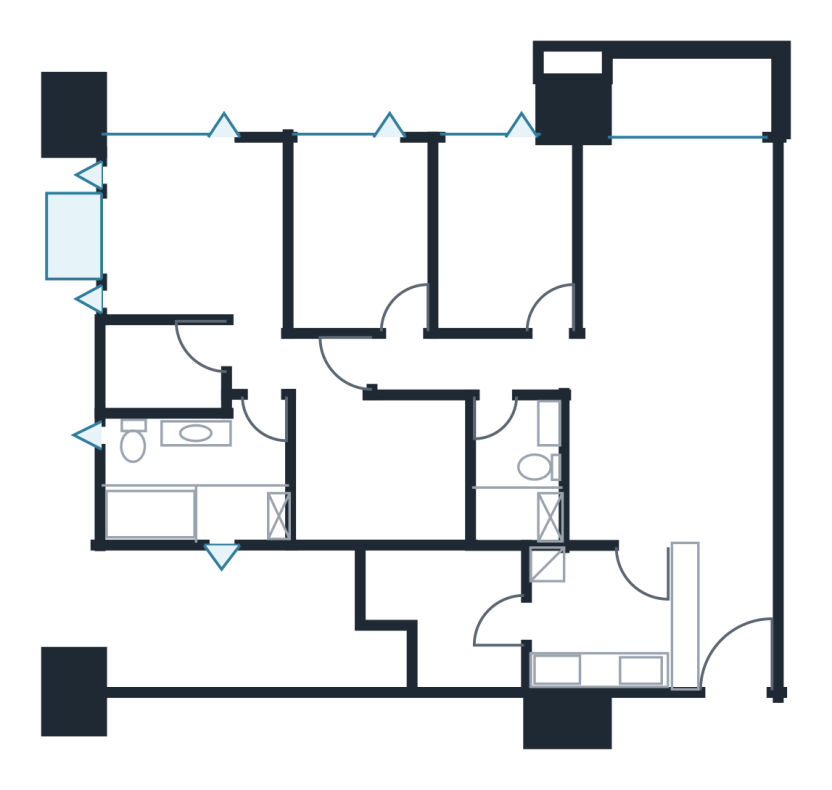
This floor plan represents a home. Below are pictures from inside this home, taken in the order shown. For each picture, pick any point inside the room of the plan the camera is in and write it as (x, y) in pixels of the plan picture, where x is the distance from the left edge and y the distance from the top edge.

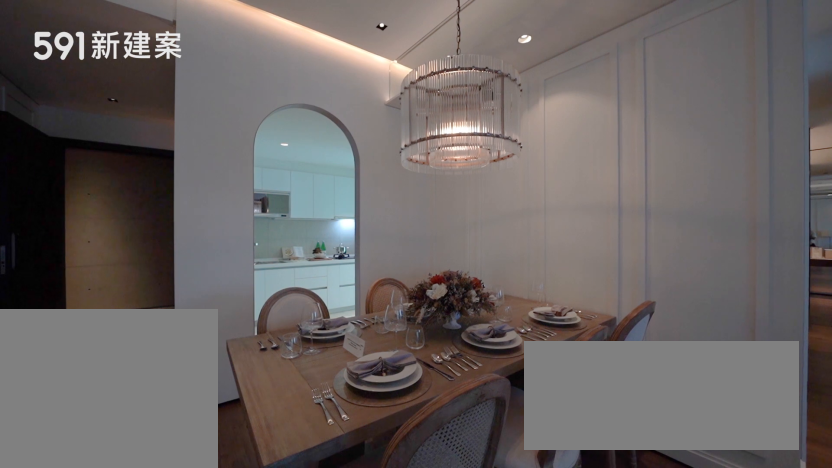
(667, 469)
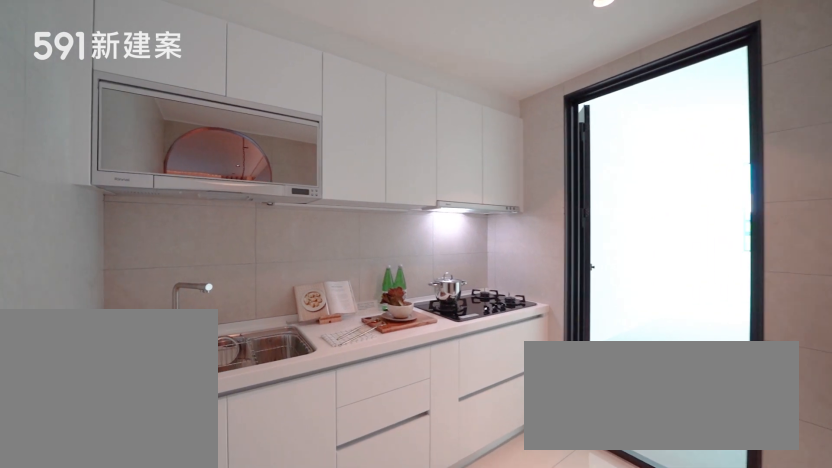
(595, 619)
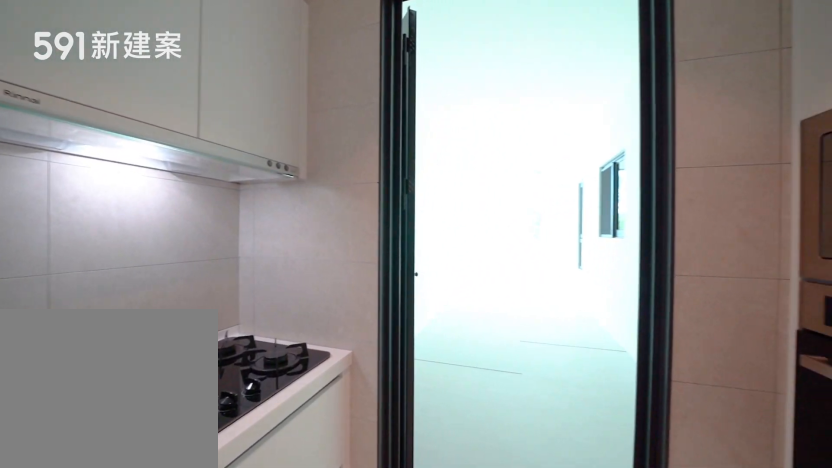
(595, 619)
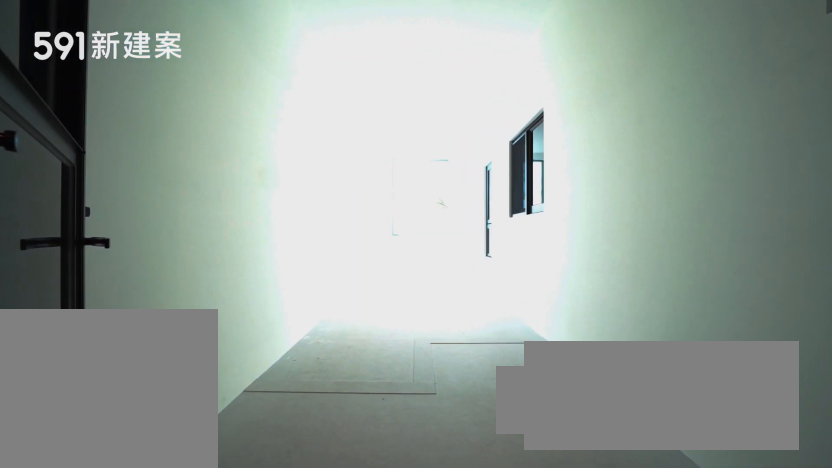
(449, 611)
